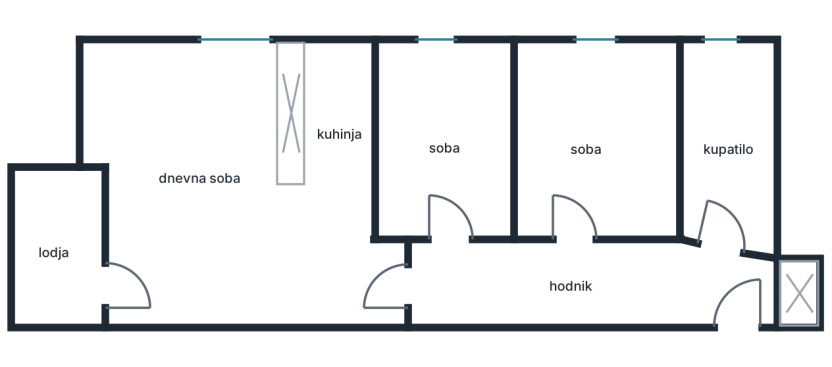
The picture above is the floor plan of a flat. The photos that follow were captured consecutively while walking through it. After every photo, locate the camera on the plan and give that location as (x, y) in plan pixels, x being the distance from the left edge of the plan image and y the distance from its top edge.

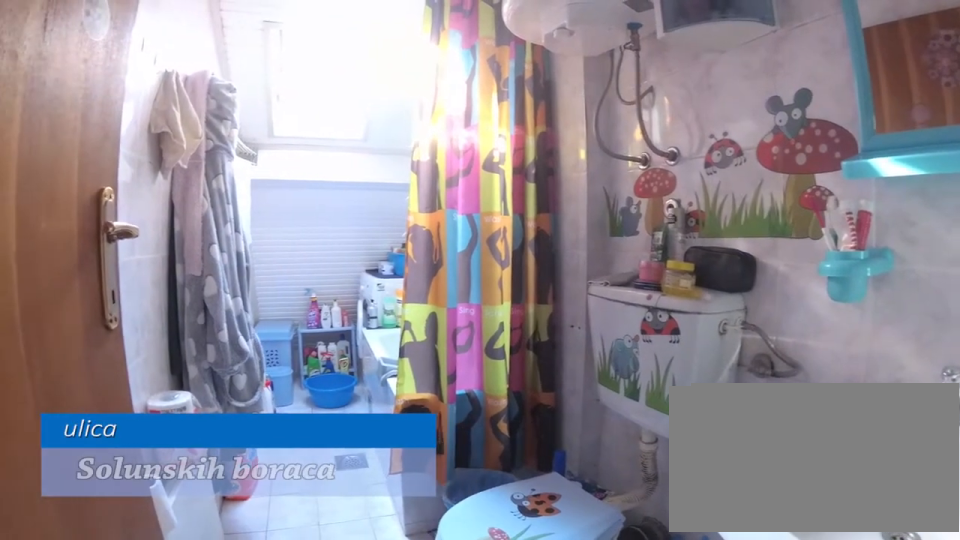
(719, 248)
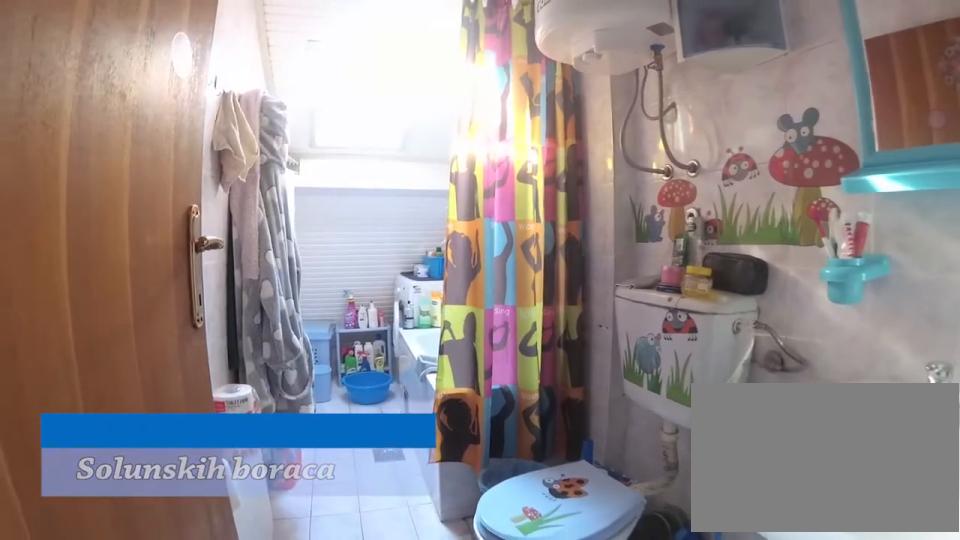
(720, 238)
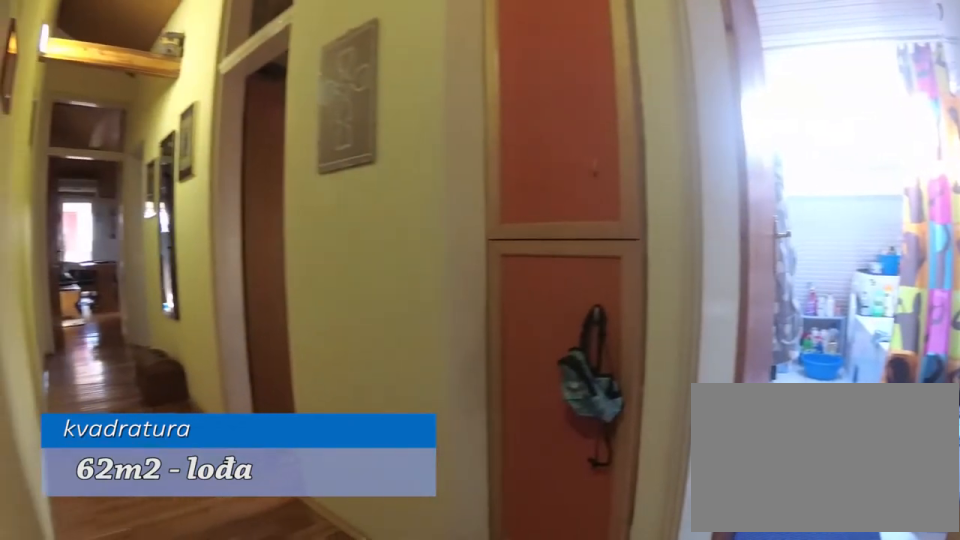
(739, 280)
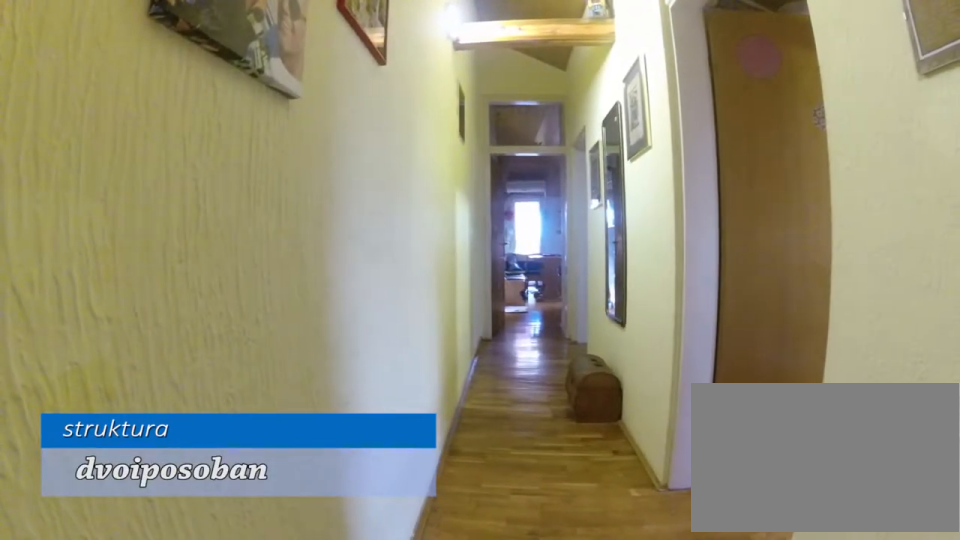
(690, 281)
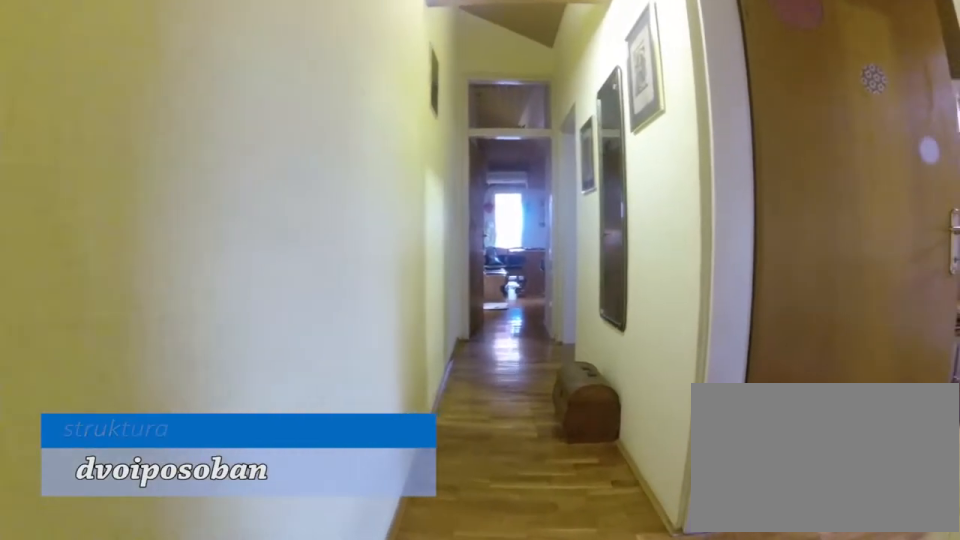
(651, 285)
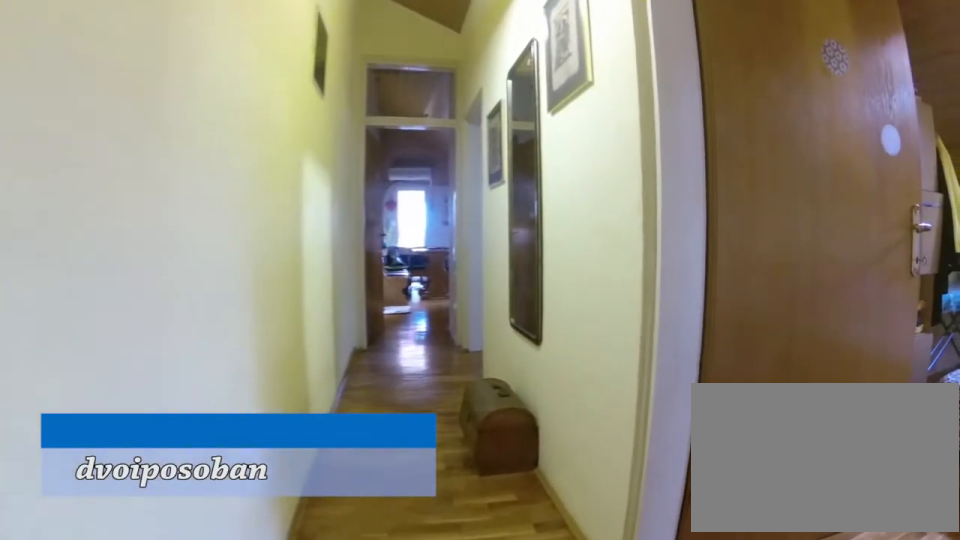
(631, 288)
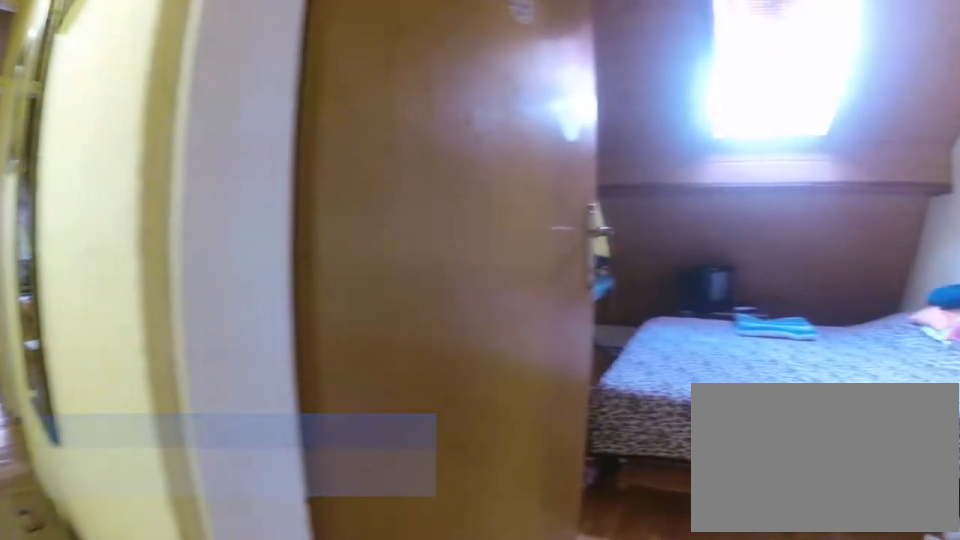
(600, 278)
